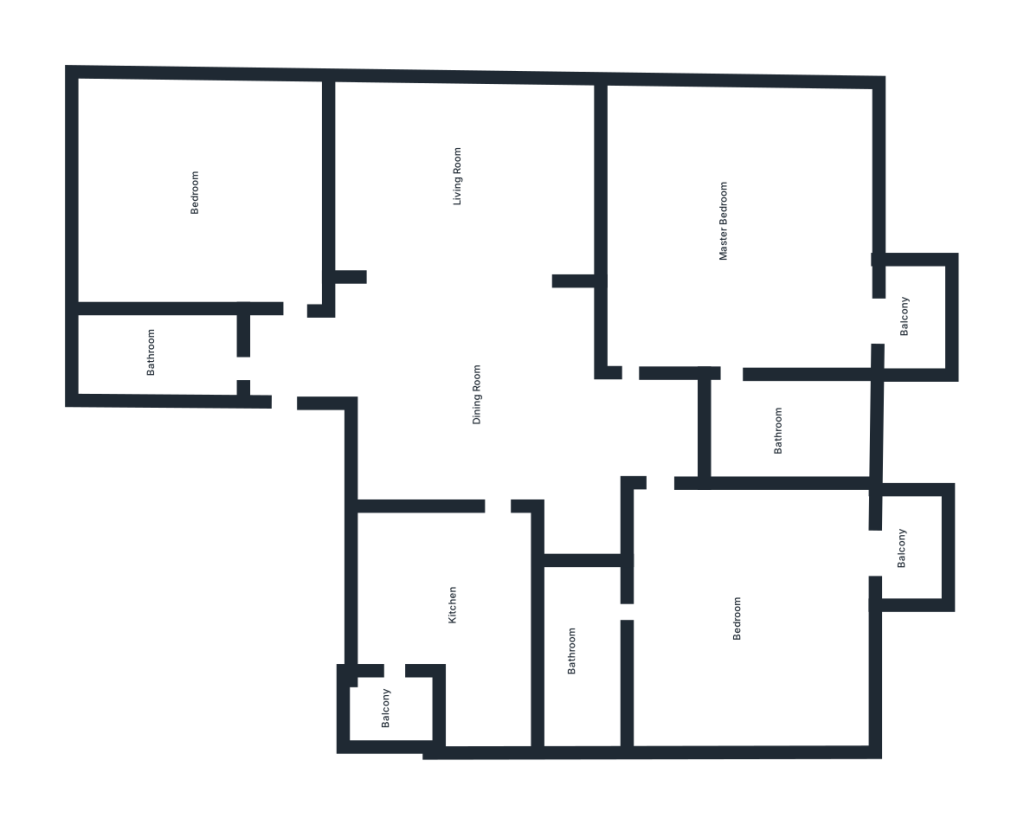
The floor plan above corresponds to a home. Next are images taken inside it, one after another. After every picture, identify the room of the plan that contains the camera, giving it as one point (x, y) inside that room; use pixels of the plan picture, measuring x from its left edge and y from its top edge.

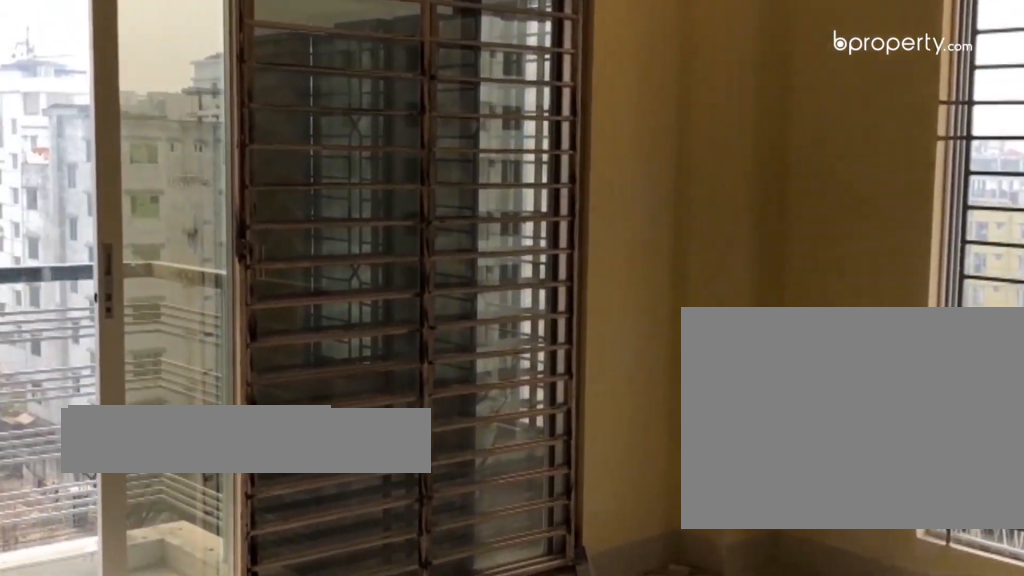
(723, 584)
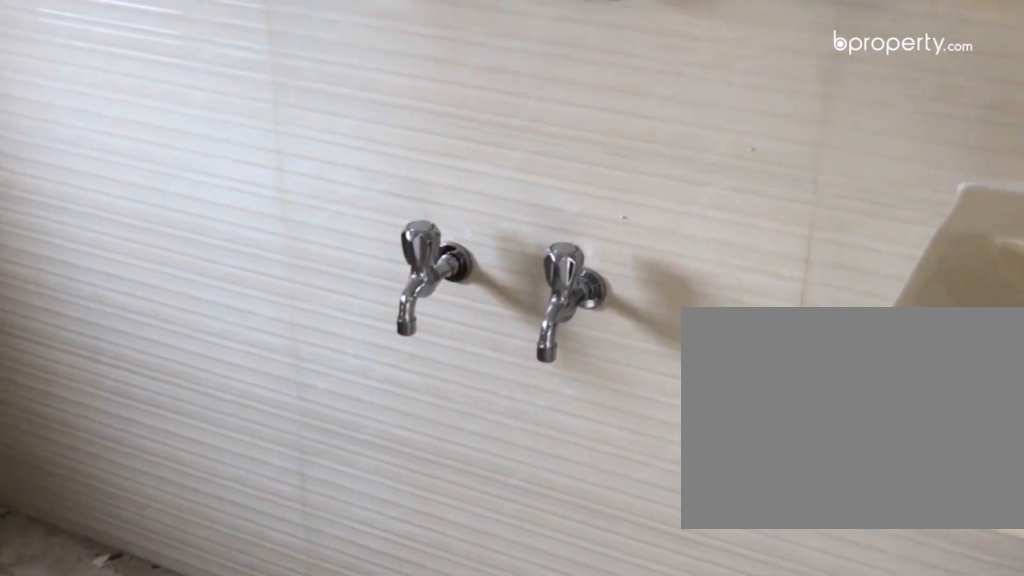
(570, 651)
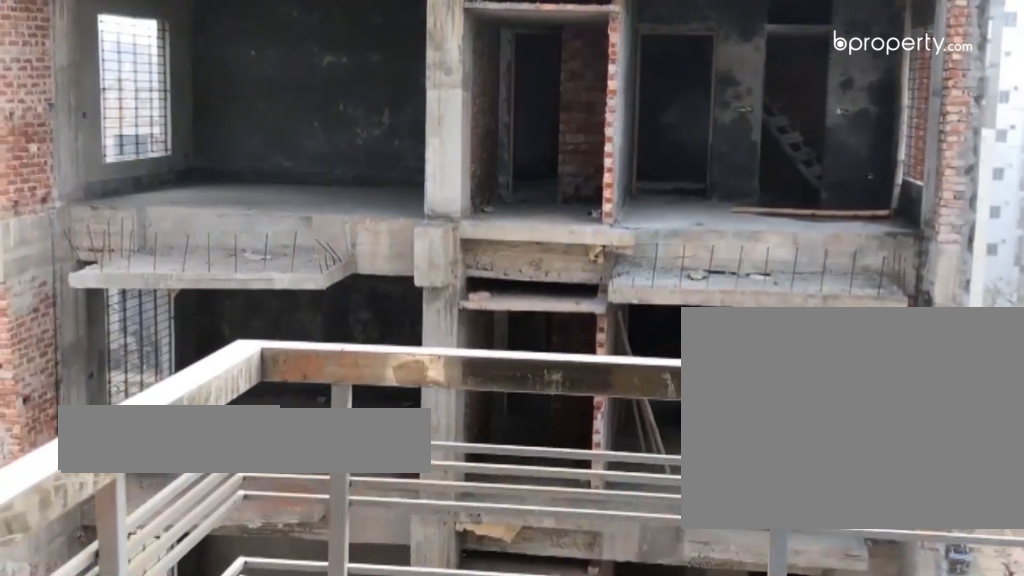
(928, 541)
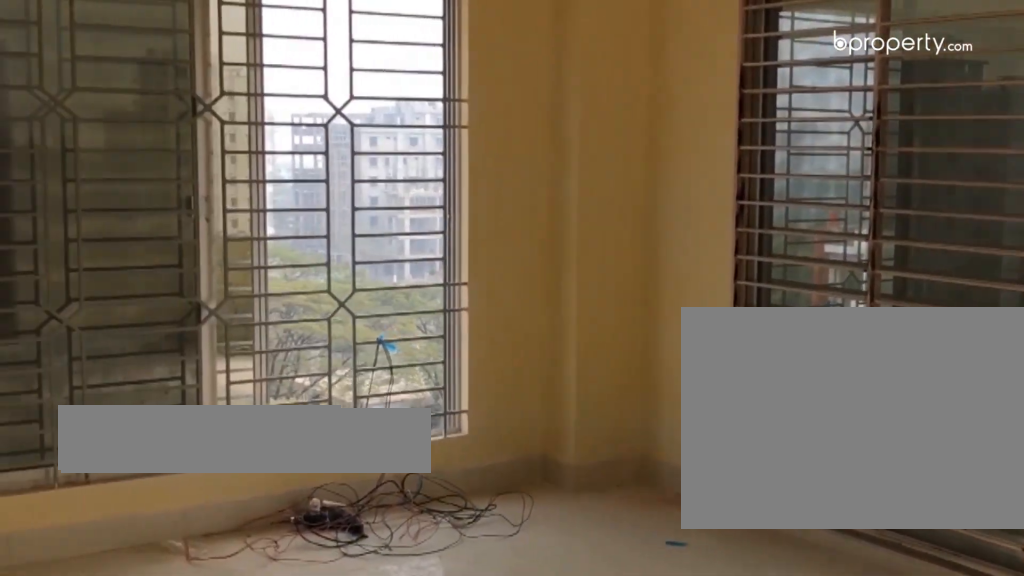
(719, 206)
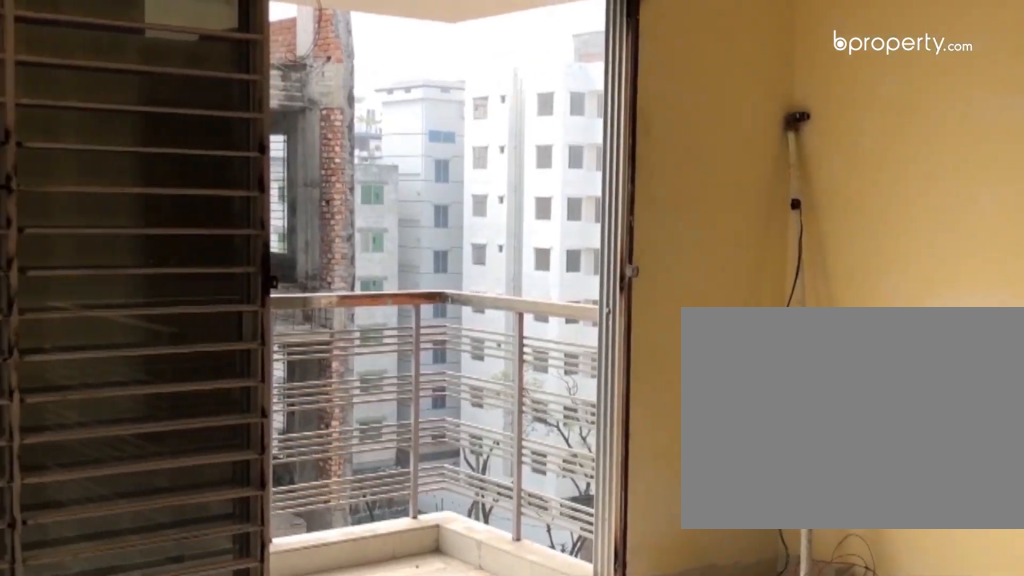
(719, 206)
